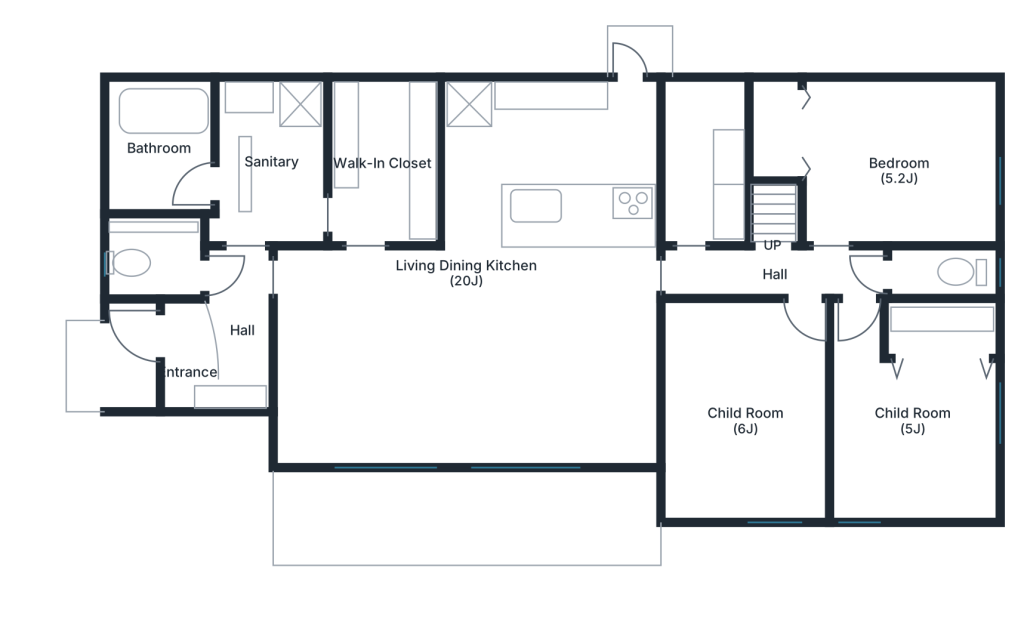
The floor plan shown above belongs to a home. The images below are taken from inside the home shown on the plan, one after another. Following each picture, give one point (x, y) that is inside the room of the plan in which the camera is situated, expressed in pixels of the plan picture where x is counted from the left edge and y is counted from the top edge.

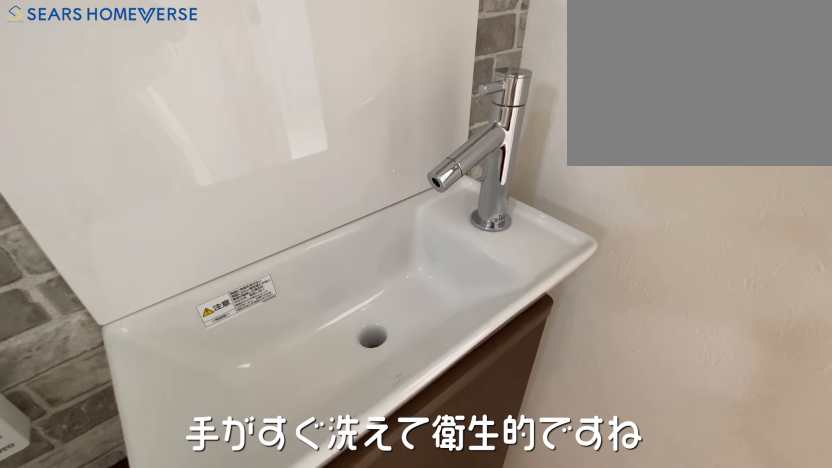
(164, 264)
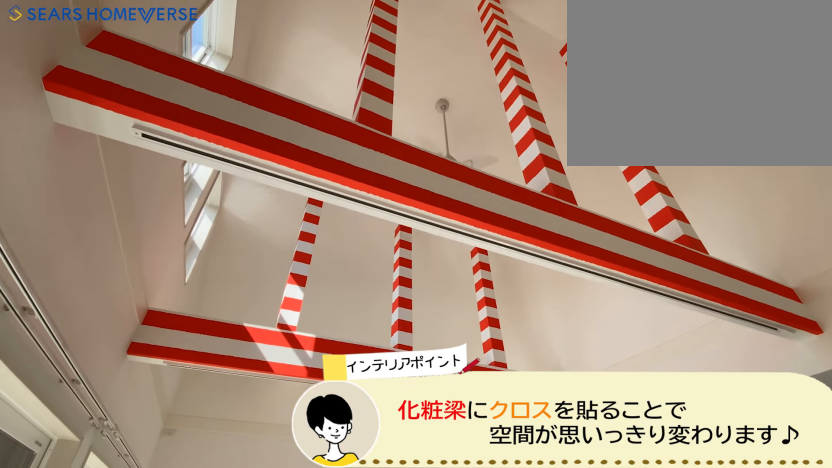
(469, 354)
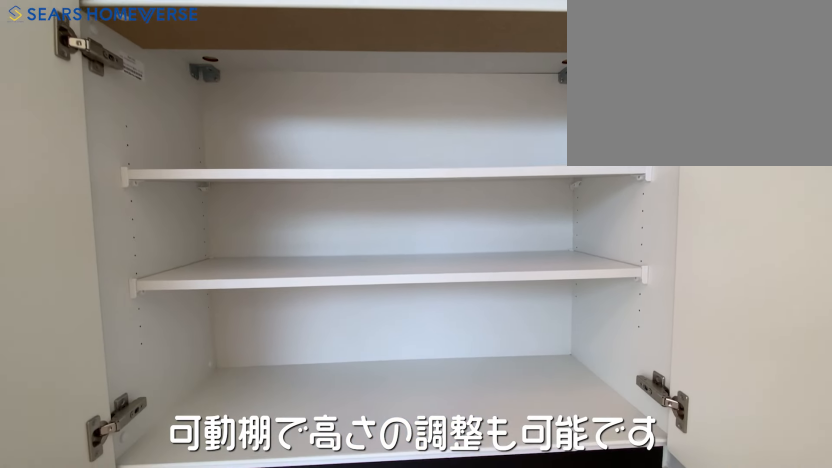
(564, 151)
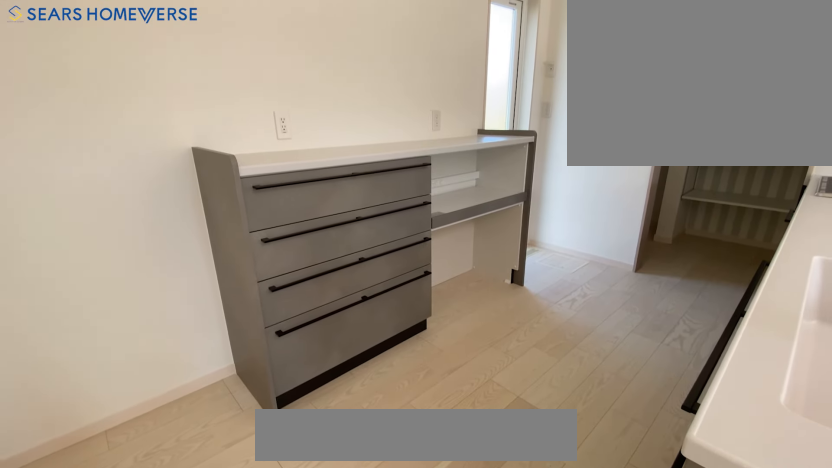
(563, 151)
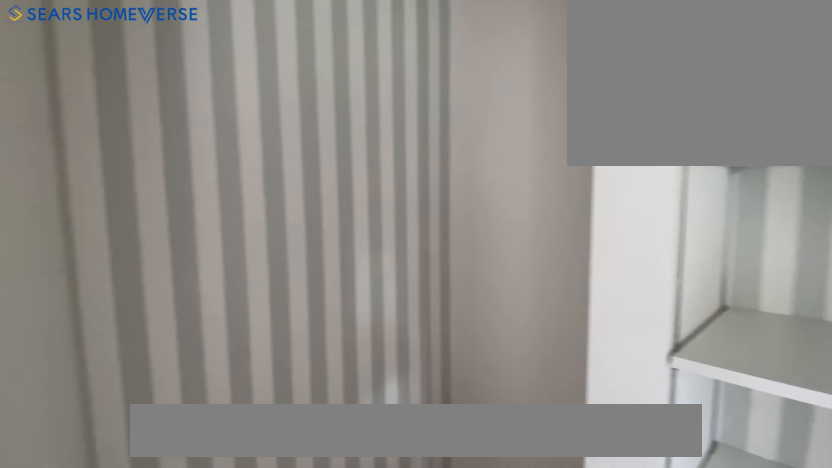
(702, 160)
